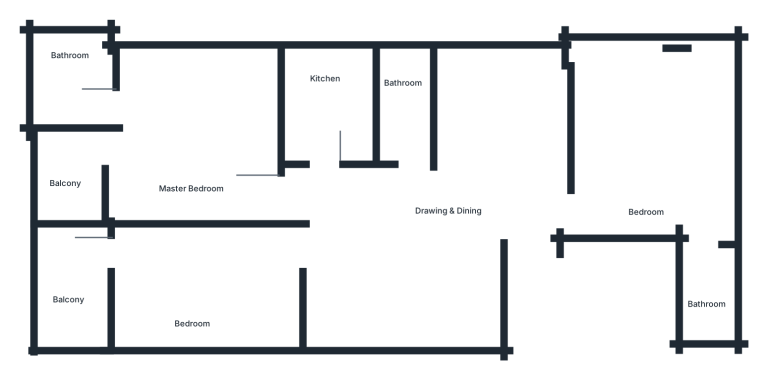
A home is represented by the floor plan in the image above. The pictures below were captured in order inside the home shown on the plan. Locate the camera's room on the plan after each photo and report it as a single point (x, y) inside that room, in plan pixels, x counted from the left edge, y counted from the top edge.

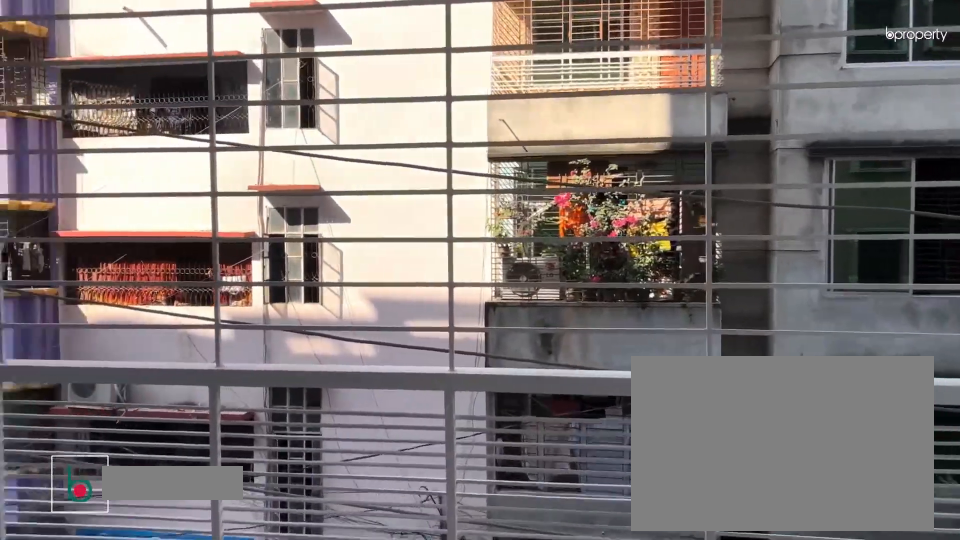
(65, 275)
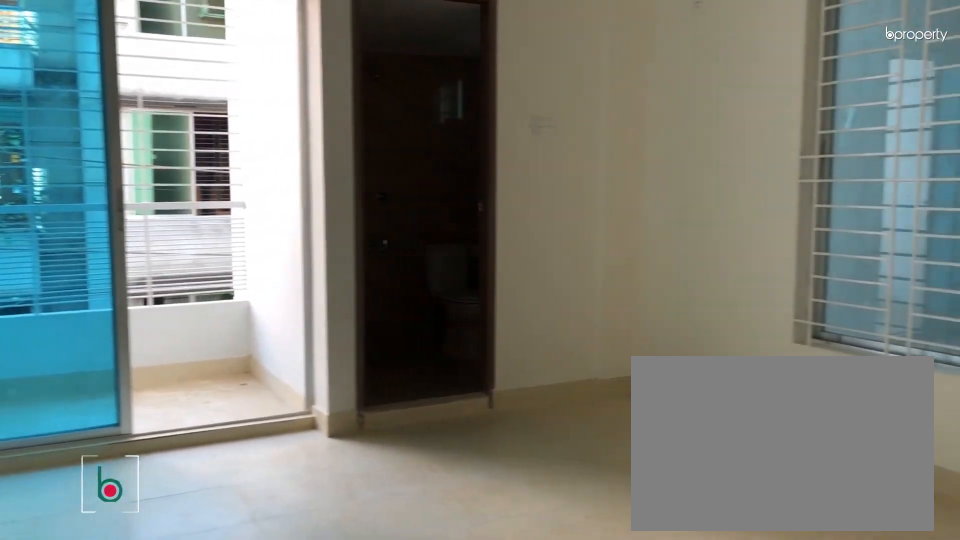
(186, 150)
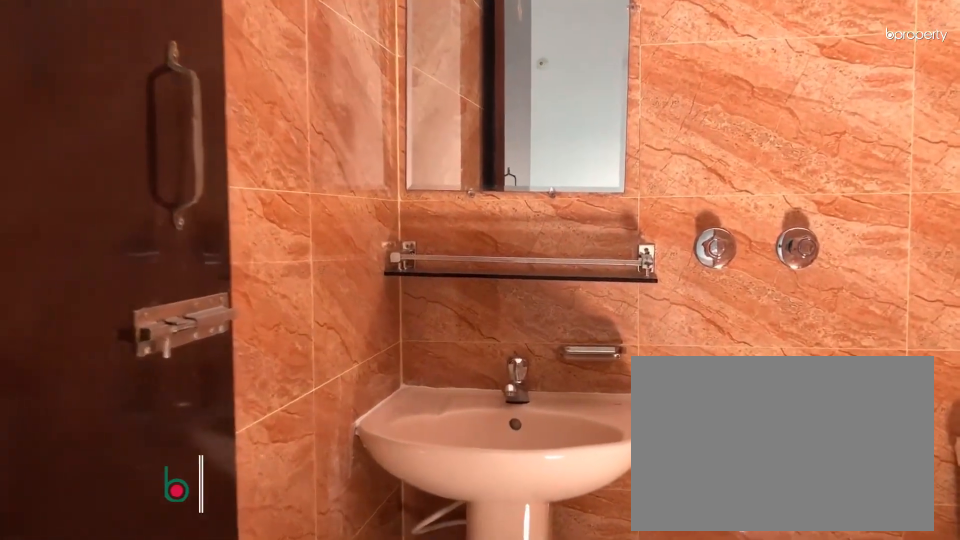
(109, 108)
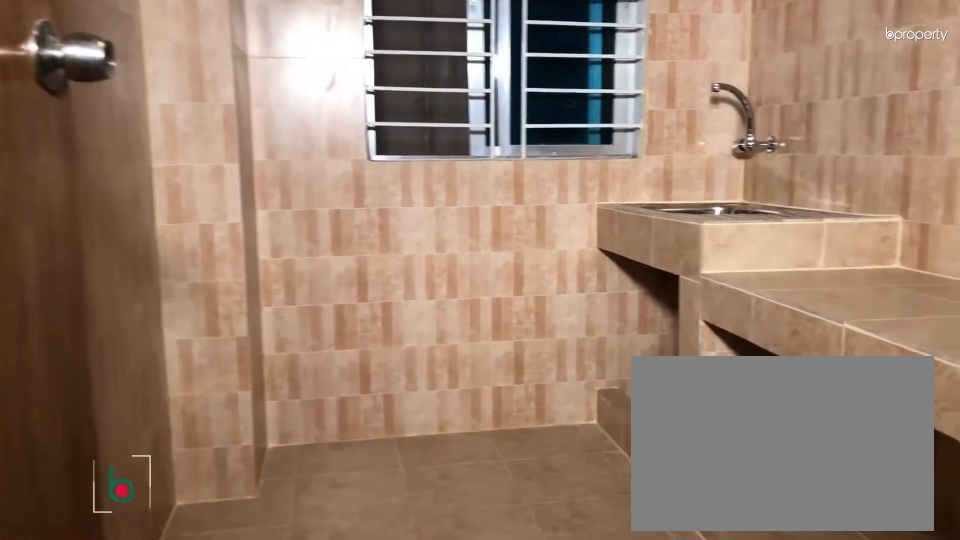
(328, 106)
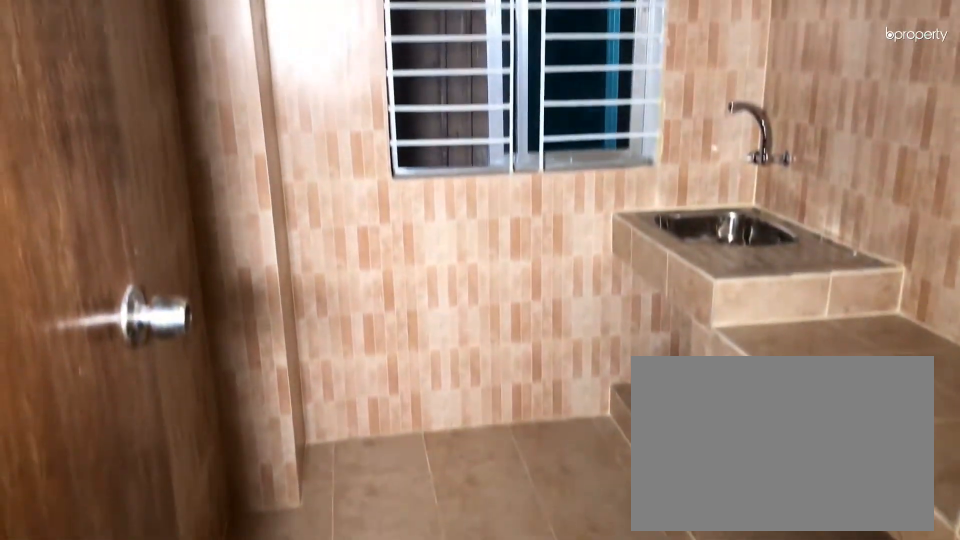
(329, 105)
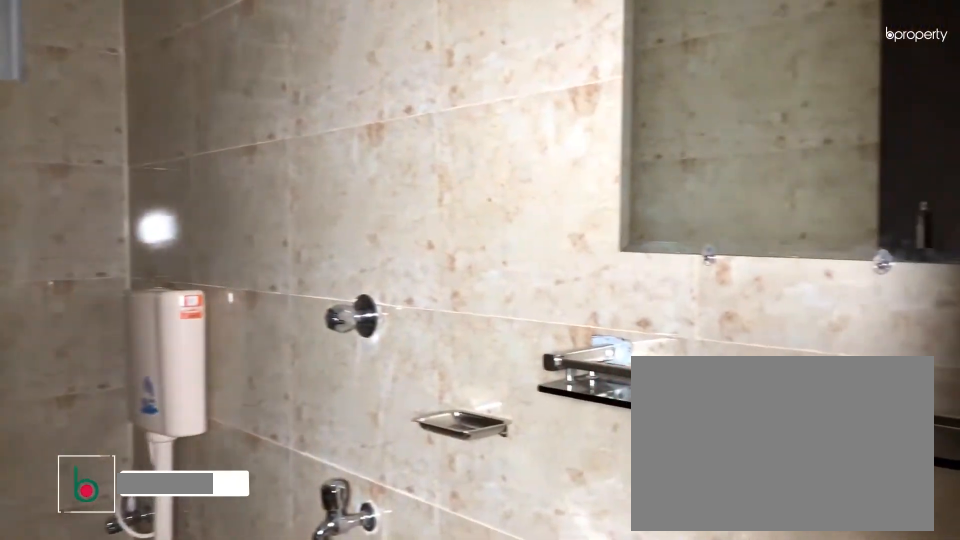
(406, 108)
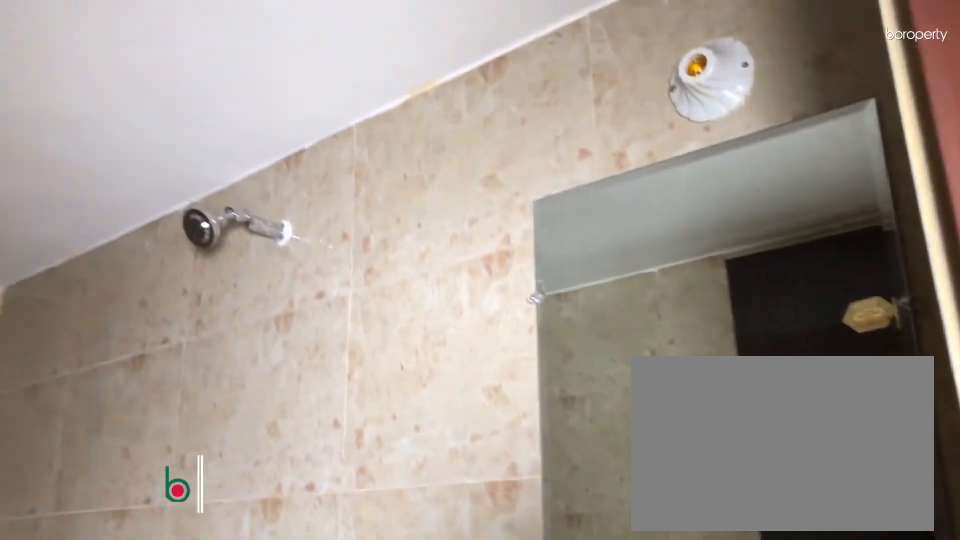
(406, 108)
